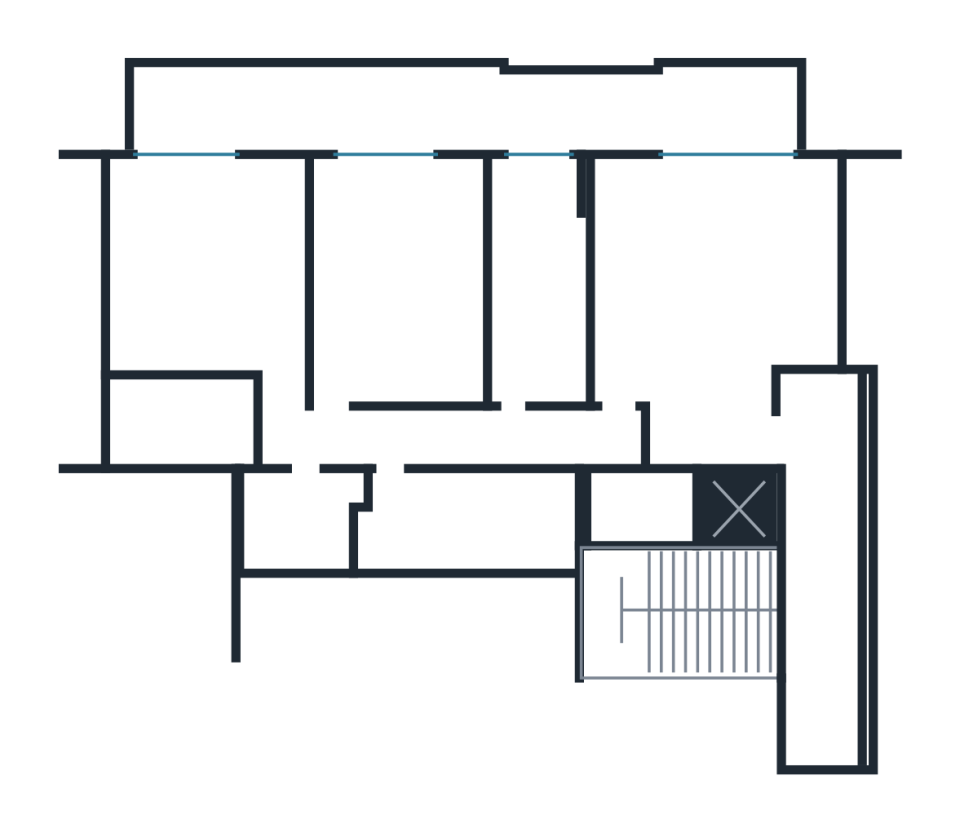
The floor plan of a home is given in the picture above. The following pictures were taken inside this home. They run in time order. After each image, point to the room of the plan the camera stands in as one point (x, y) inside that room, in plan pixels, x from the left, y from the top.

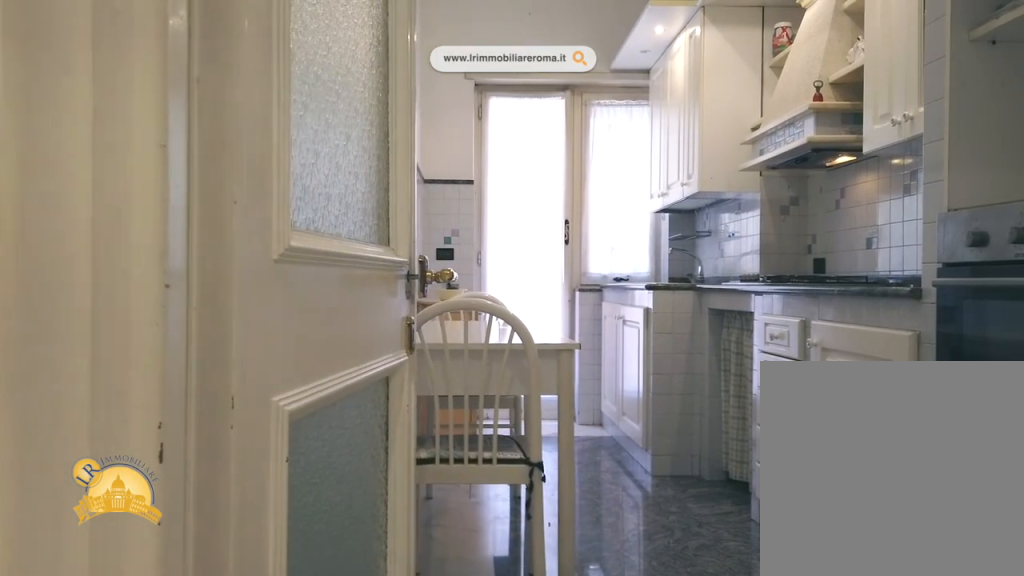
(539, 288)
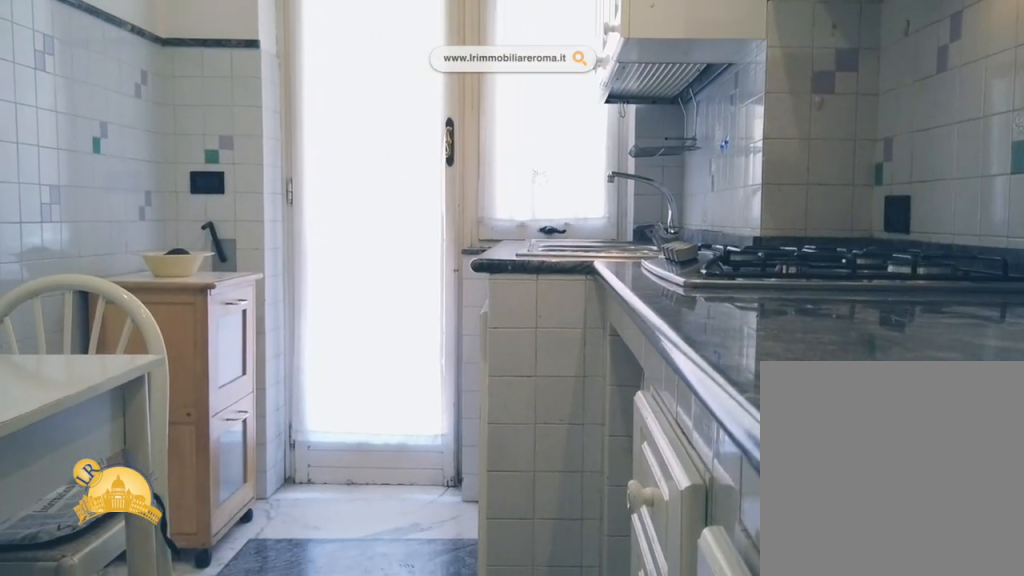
(539, 288)
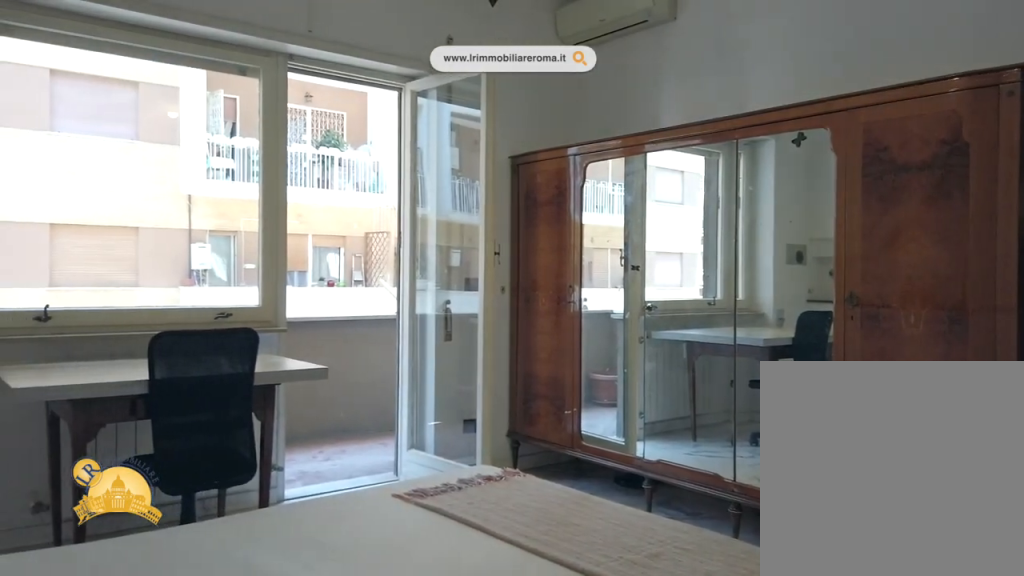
(207, 281)
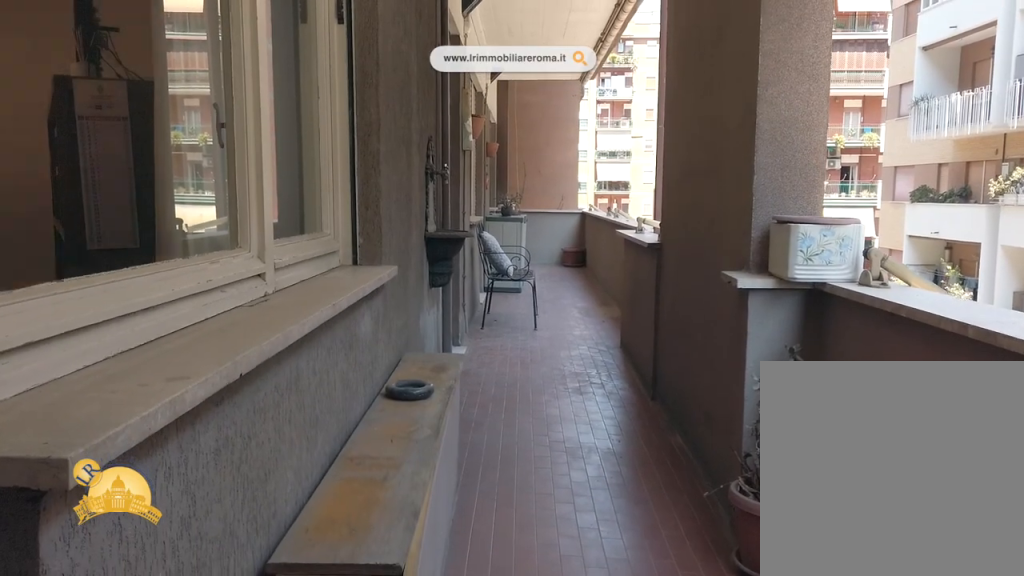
(465, 109)
